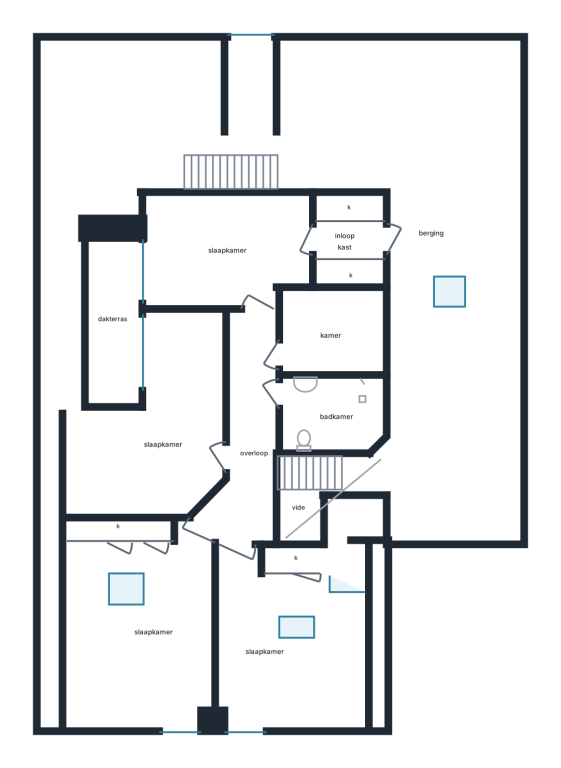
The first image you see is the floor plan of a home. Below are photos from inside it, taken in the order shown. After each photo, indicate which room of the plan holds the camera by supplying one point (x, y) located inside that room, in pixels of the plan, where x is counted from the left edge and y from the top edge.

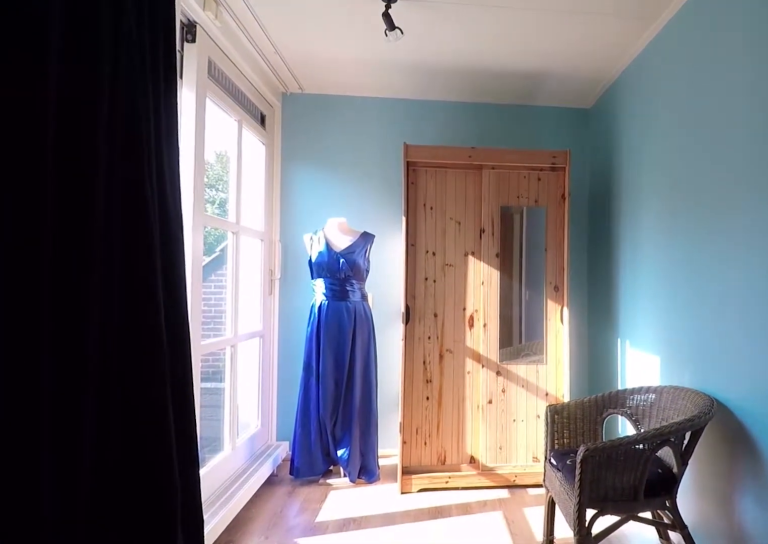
(171, 421)
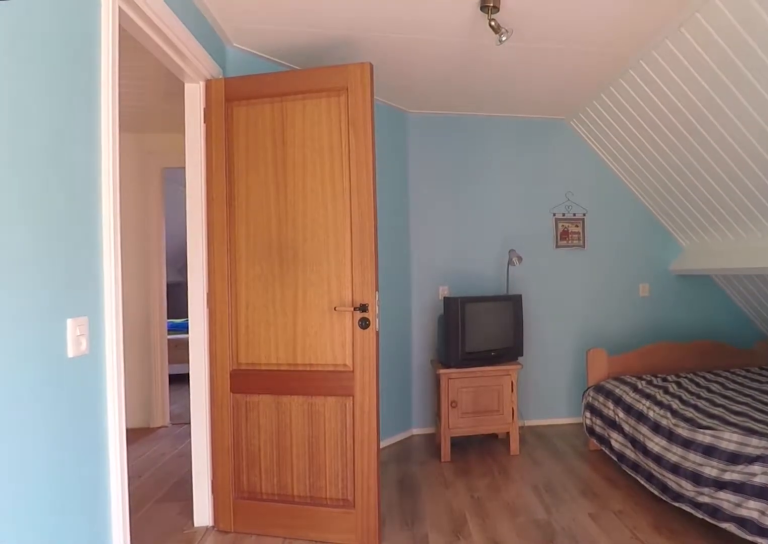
(171, 421)
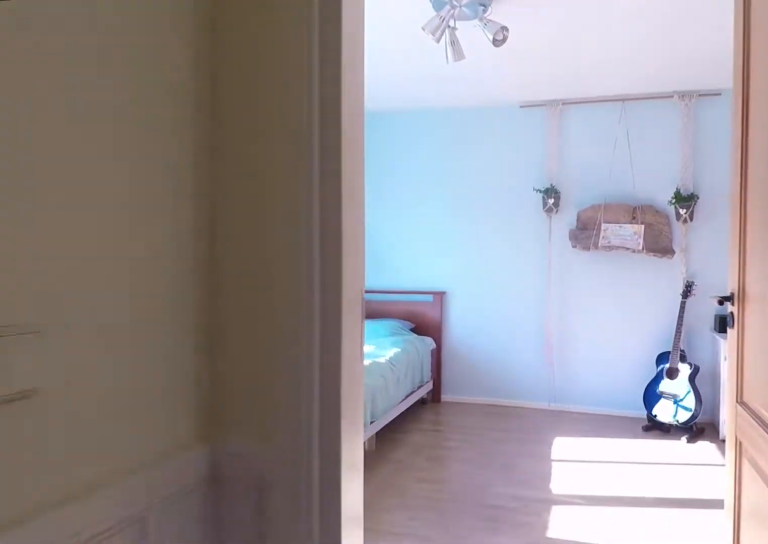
(248, 436)
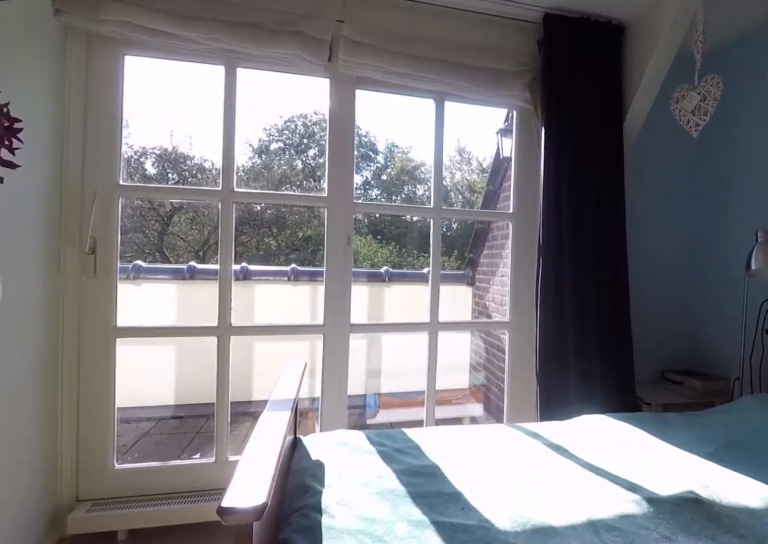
(225, 249)
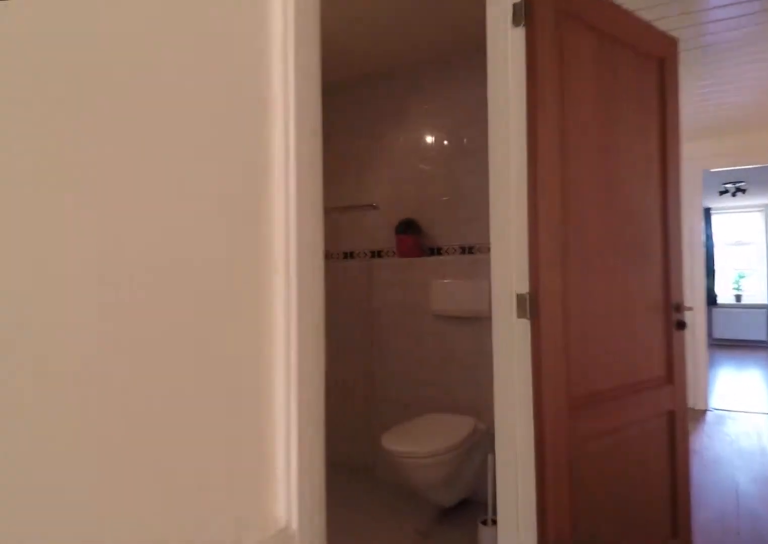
(248, 436)
